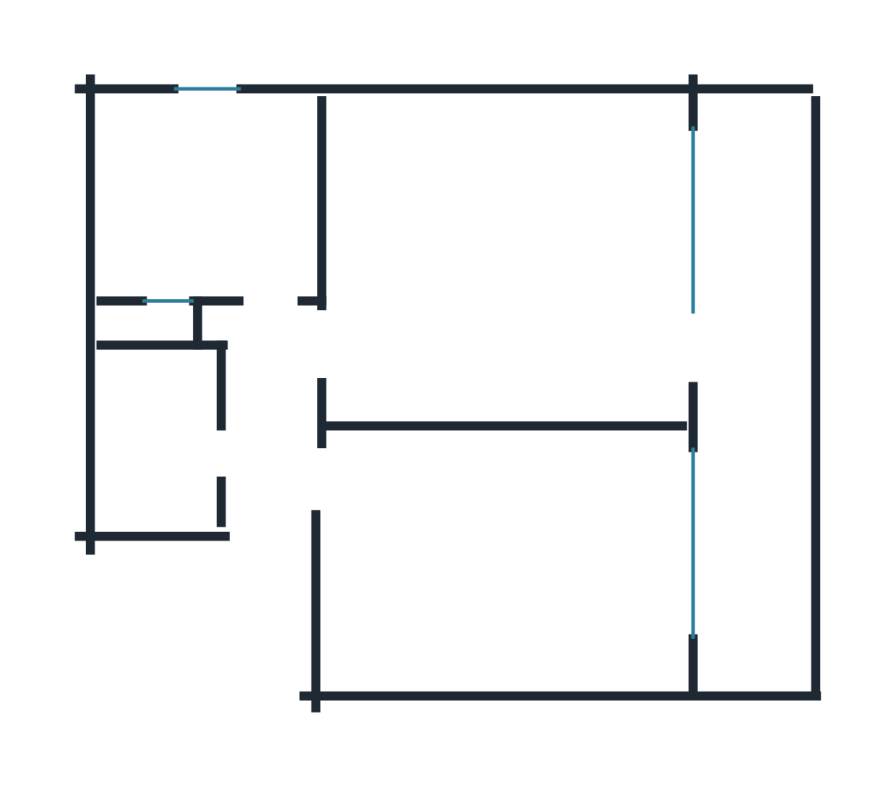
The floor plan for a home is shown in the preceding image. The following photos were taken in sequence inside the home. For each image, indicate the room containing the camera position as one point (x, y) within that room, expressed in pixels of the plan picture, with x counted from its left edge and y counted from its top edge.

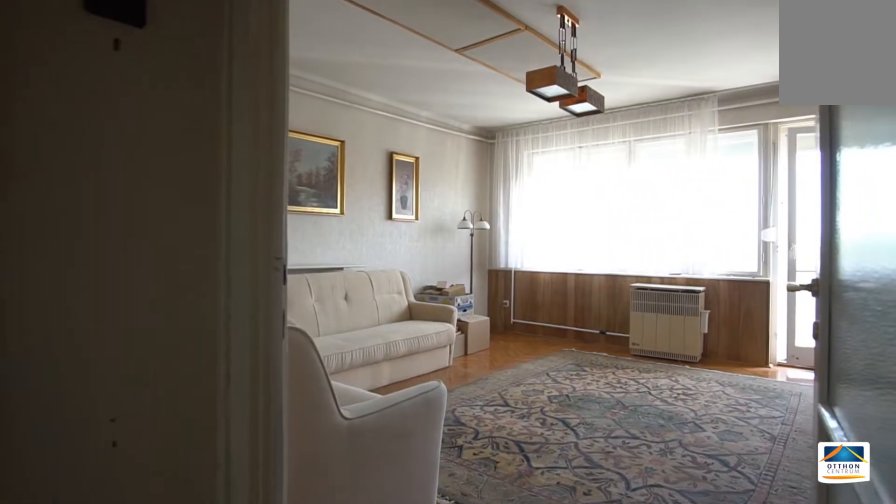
(270, 448)
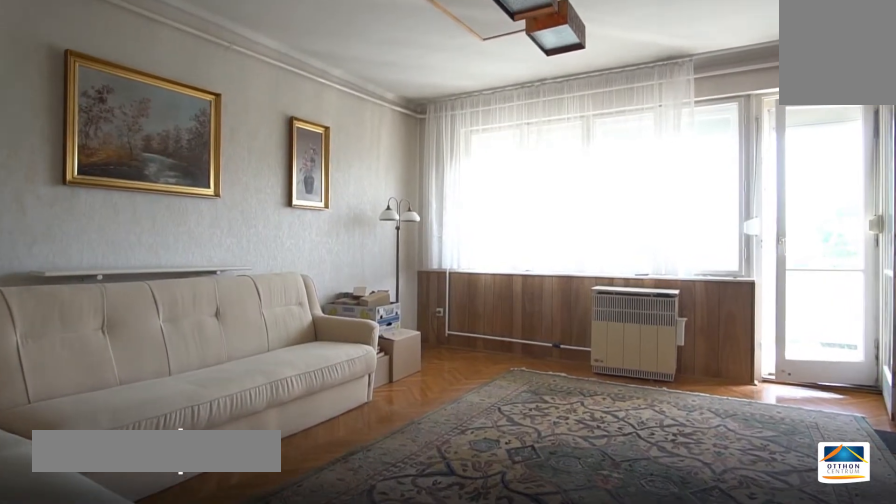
(511, 248)
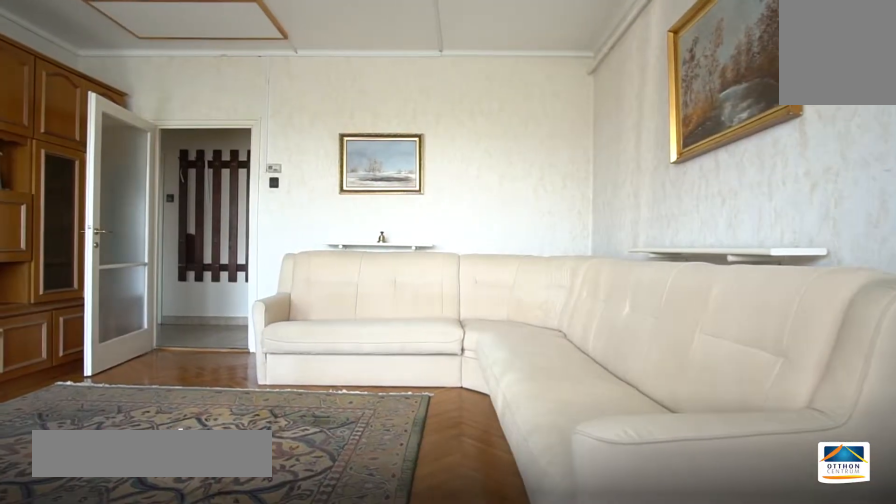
(511, 248)
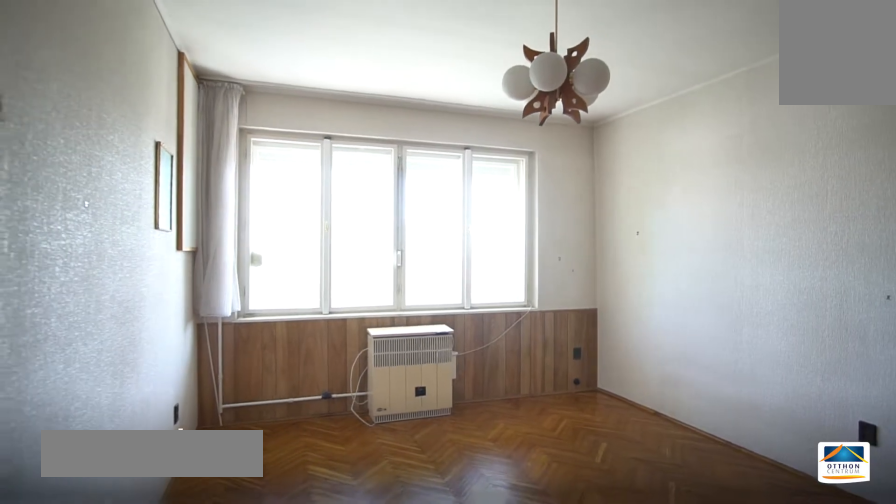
(510, 557)
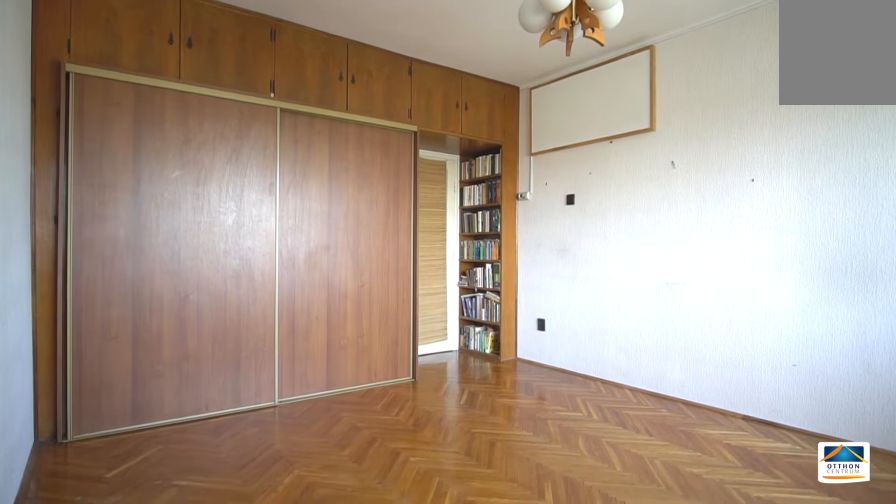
(510, 555)
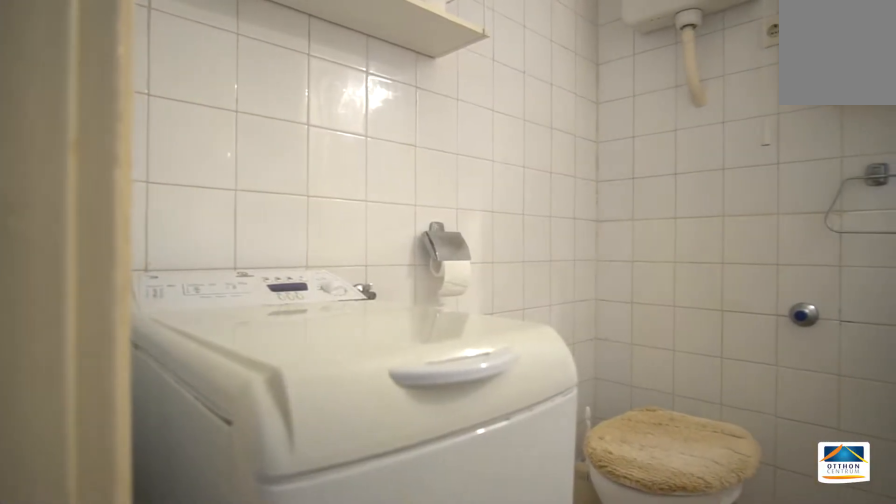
(156, 450)
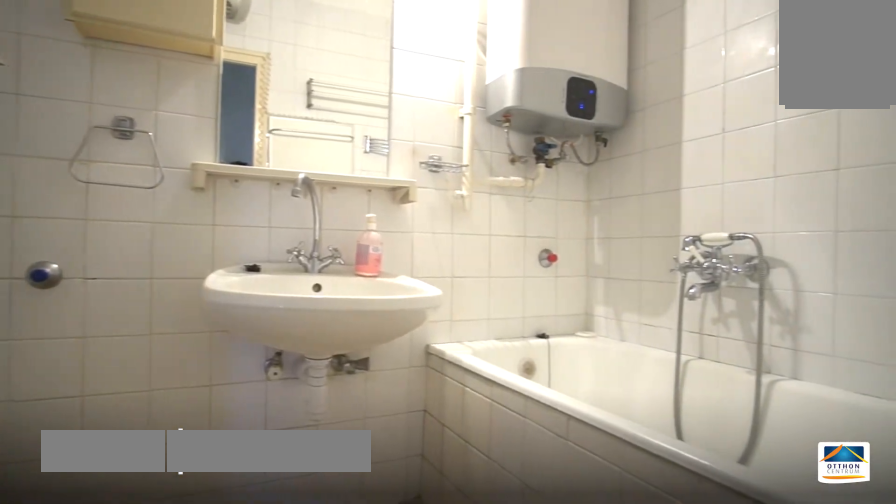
(155, 449)
